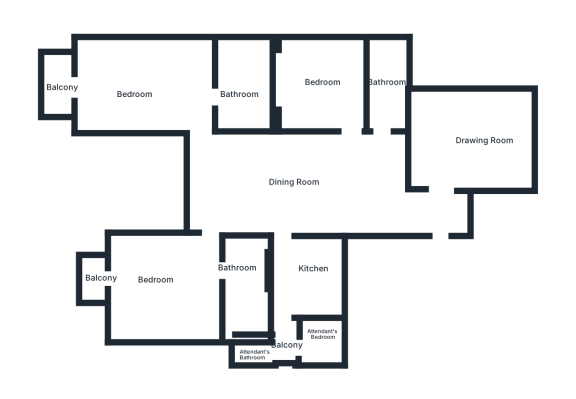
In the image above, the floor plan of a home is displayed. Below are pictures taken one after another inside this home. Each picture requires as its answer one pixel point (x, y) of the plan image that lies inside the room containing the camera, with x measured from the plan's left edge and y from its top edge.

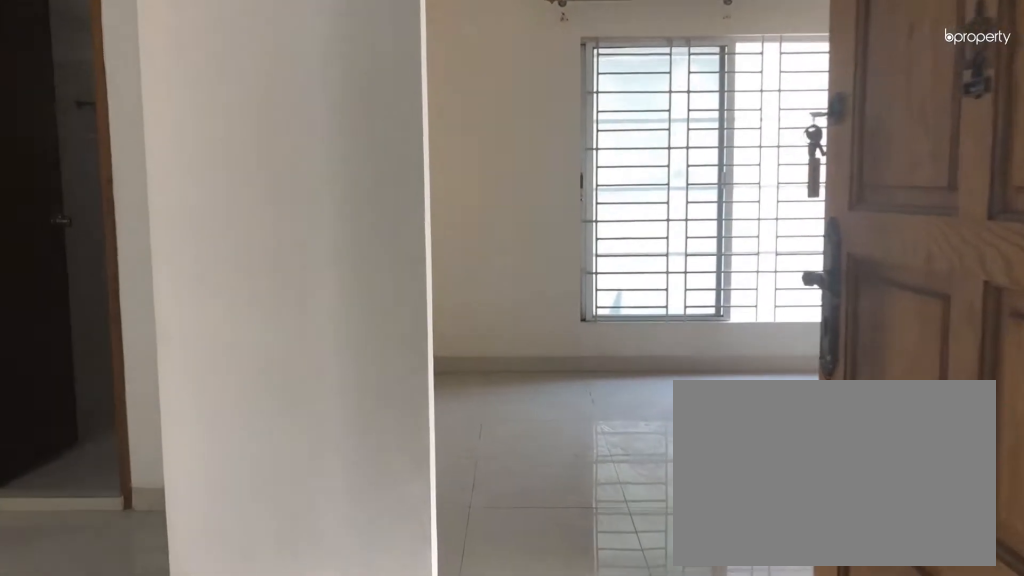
(438, 235)
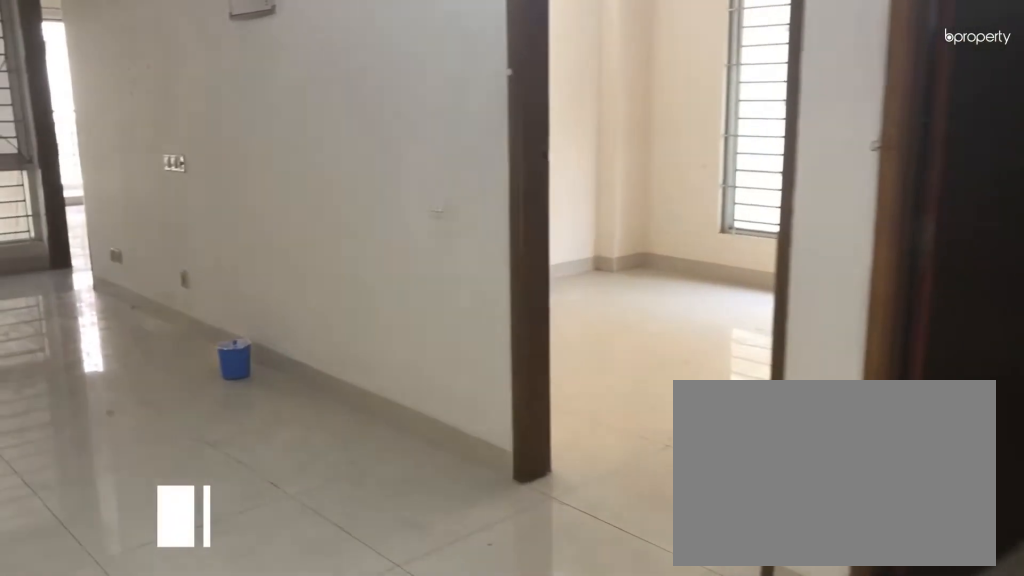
(292, 186)
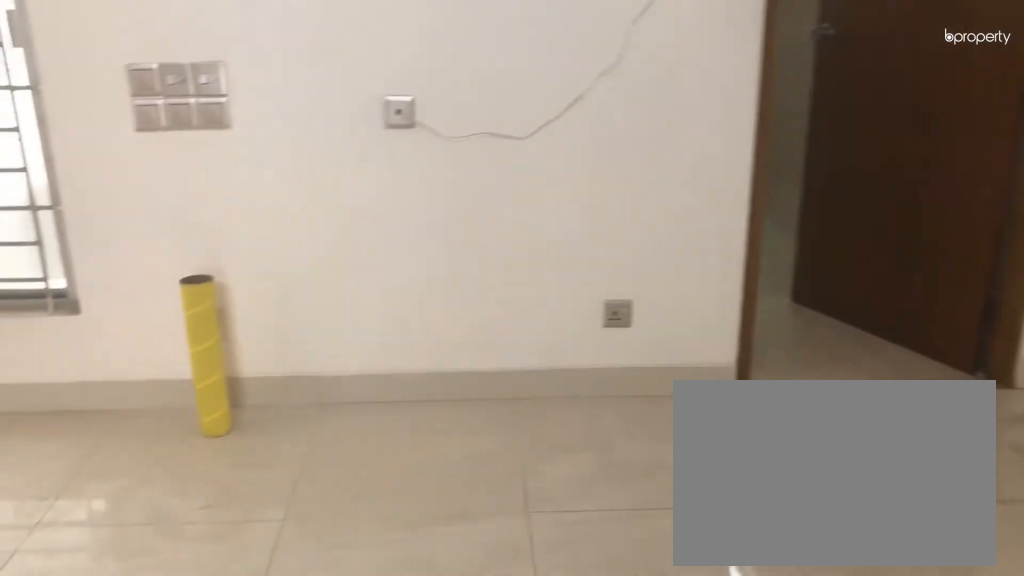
(292, 186)
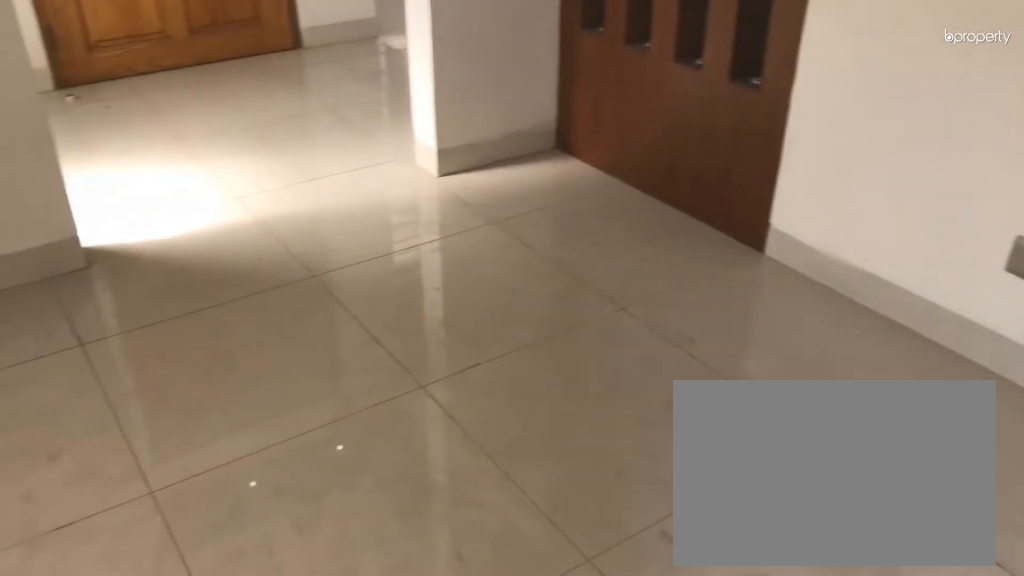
(460, 147)
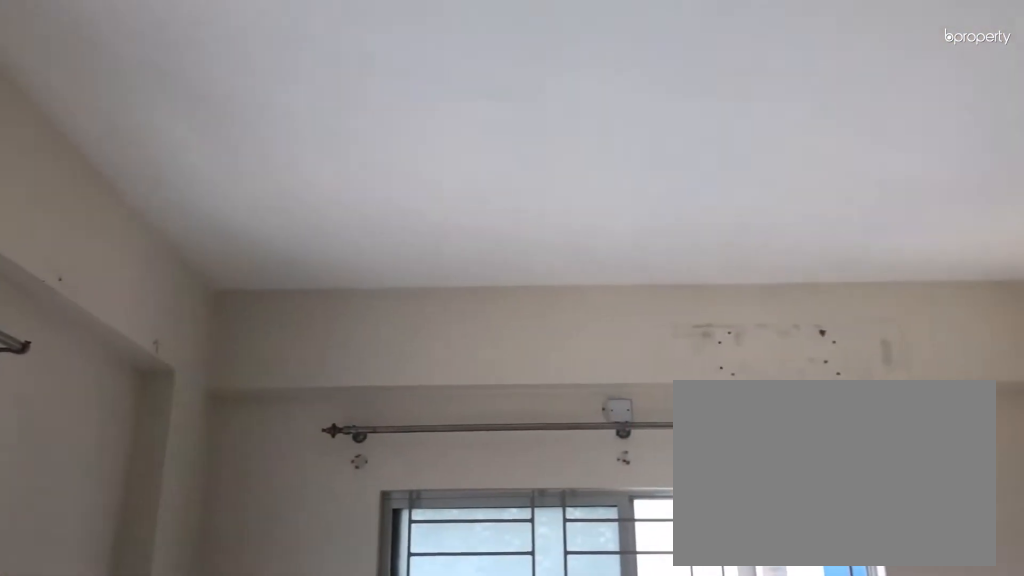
(460, 147)
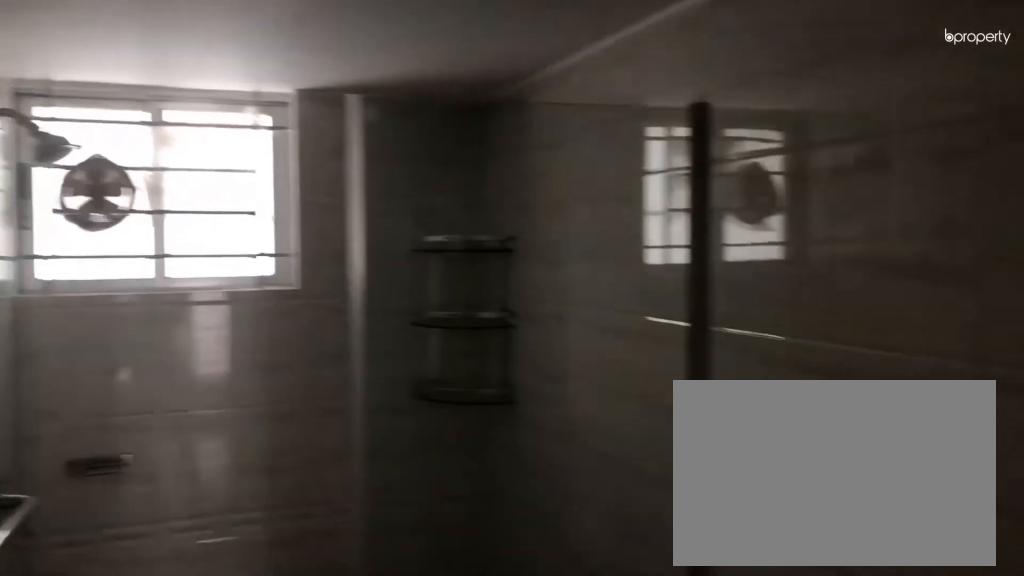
(388, 88)
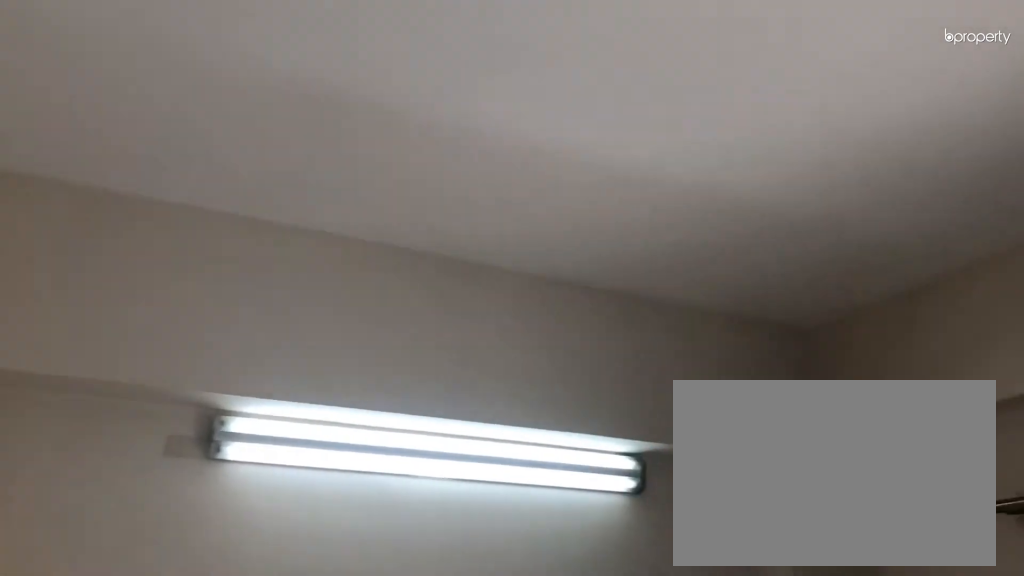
(324, 85)
